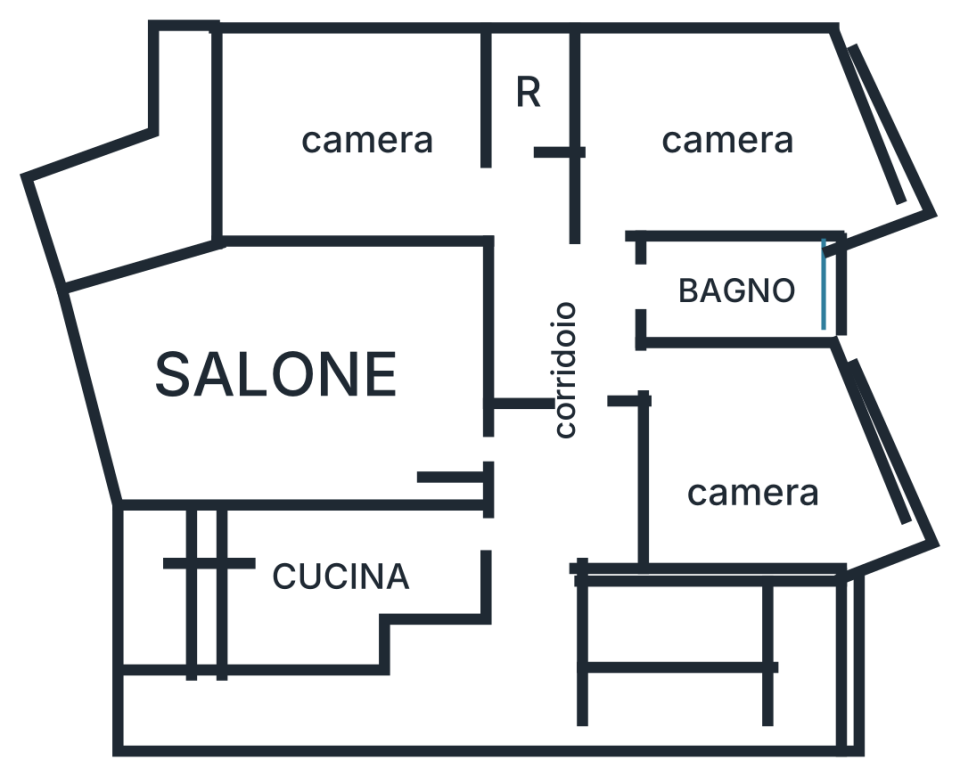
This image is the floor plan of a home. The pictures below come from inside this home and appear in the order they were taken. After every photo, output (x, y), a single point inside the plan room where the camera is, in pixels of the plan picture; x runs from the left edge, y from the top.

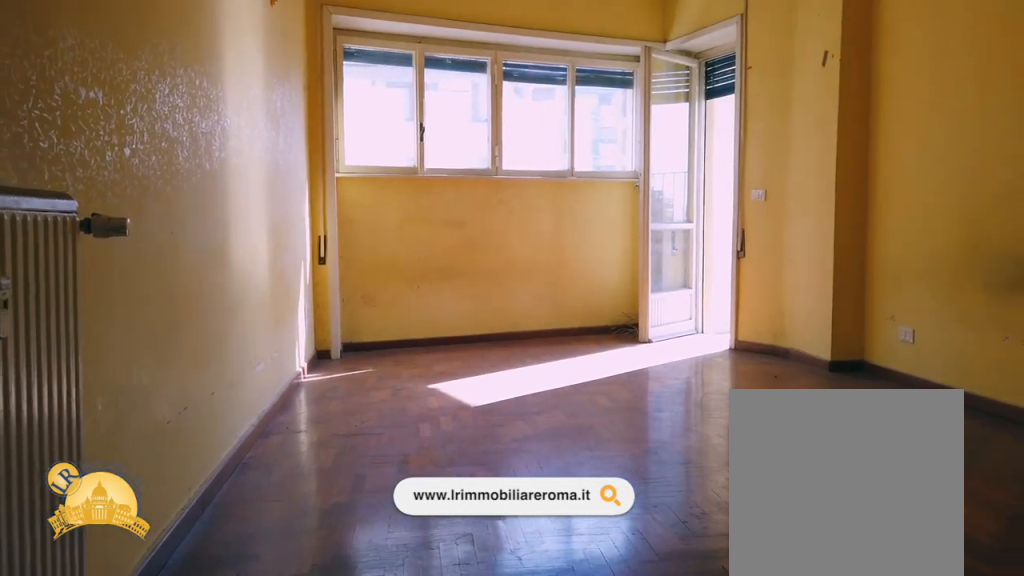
(256, 329)
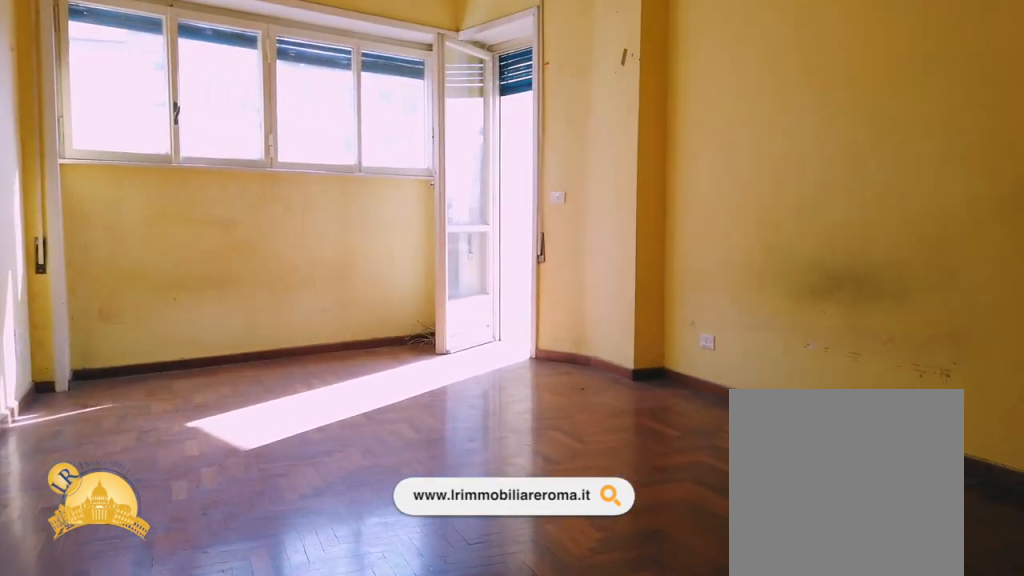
(256, 329)
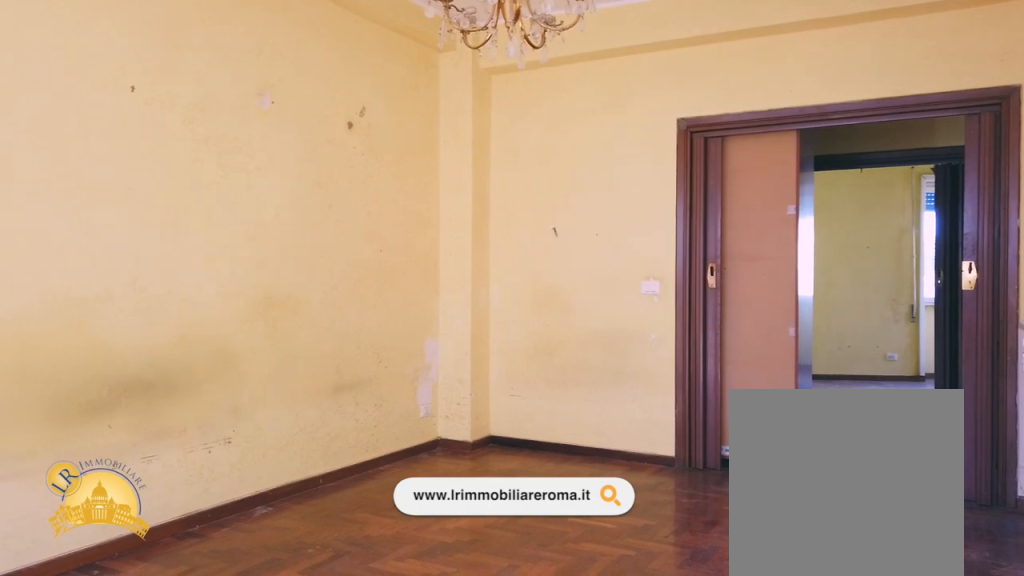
(271, 330)
